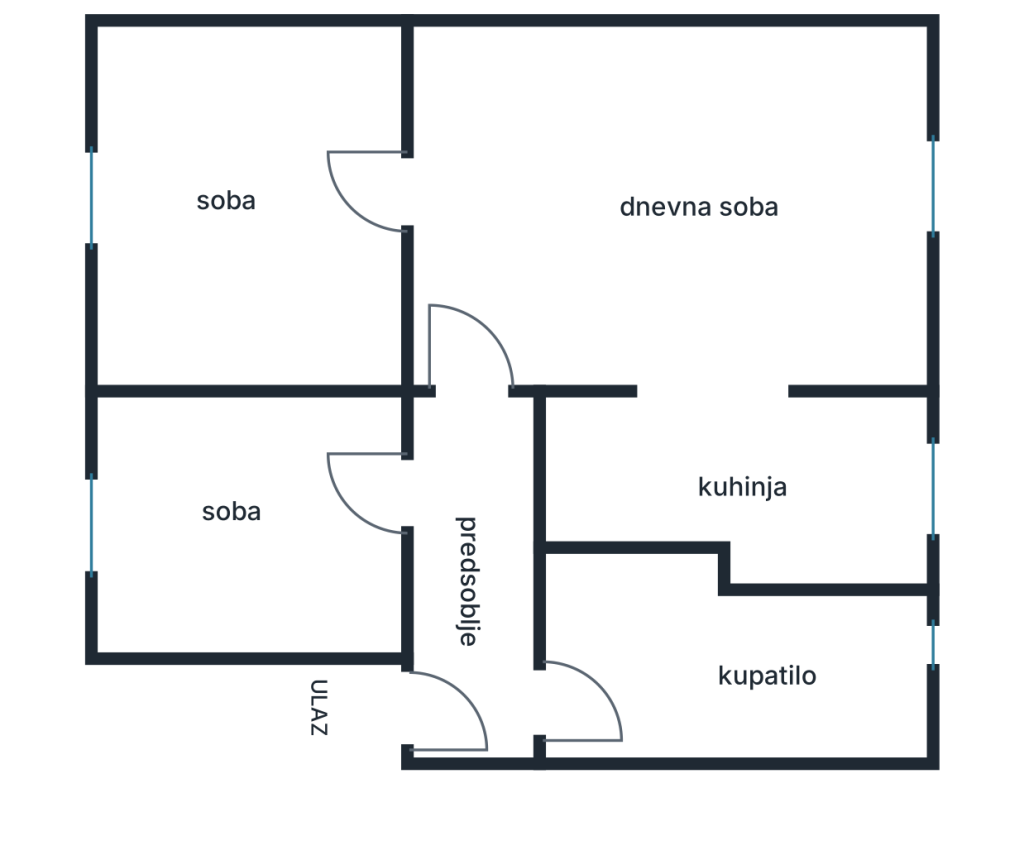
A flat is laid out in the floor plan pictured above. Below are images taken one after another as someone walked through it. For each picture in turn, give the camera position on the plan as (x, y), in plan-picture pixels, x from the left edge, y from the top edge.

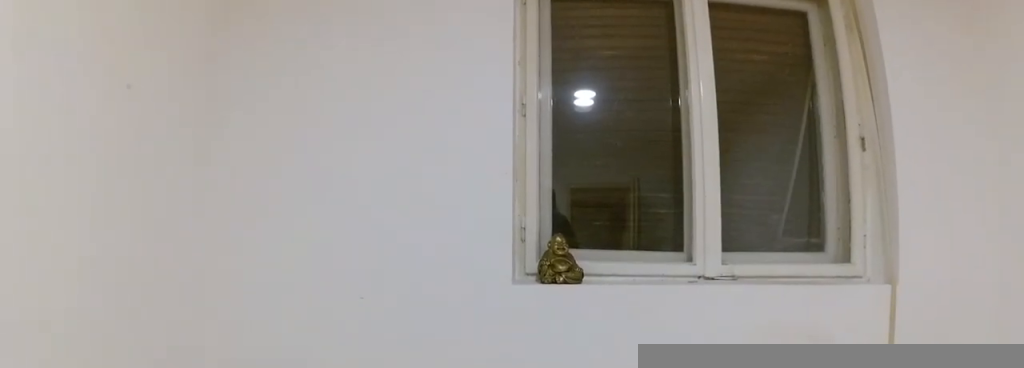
(241, 489)
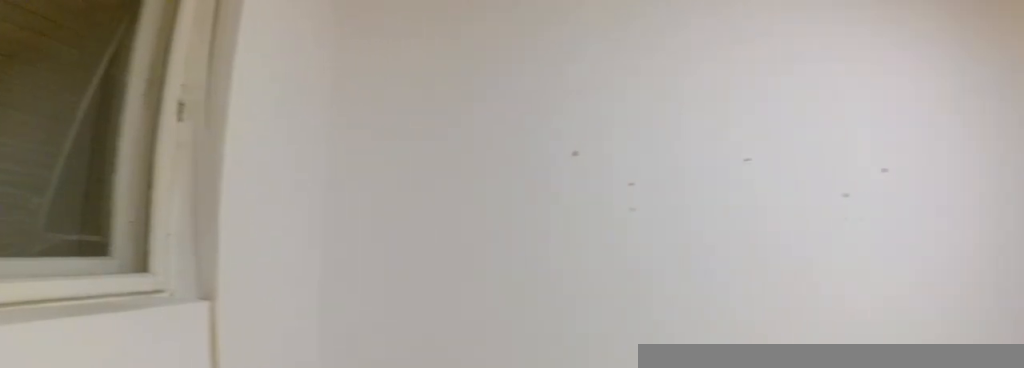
(135, 528)
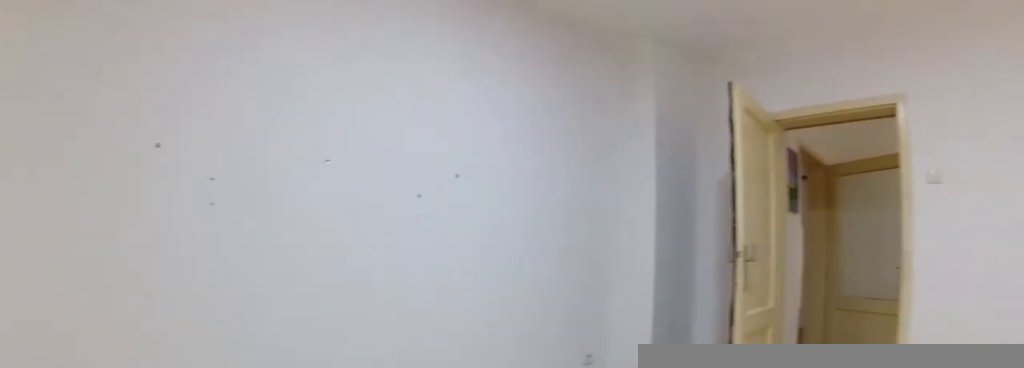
(110, 529)
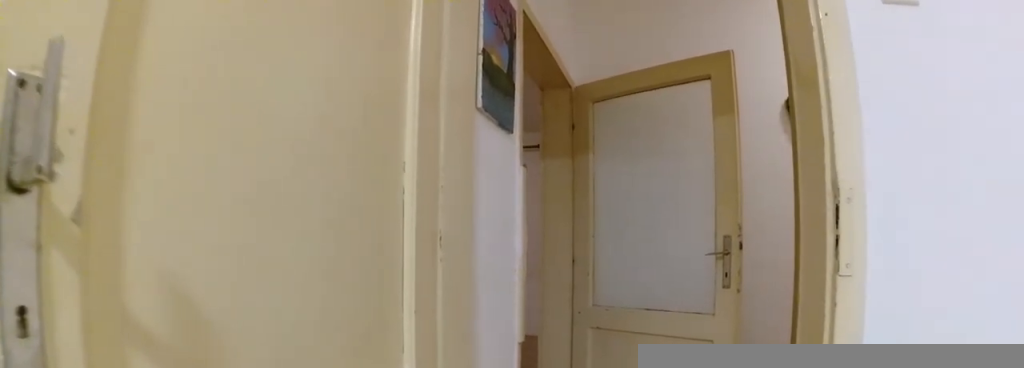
(277, 502)
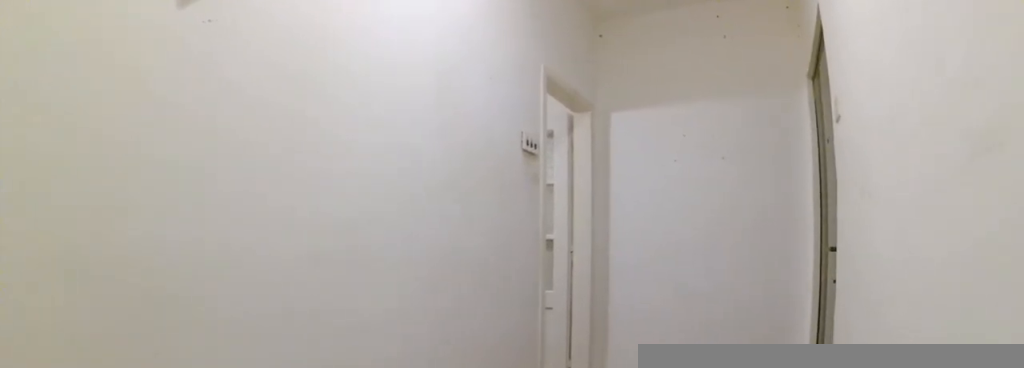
(468, 476)
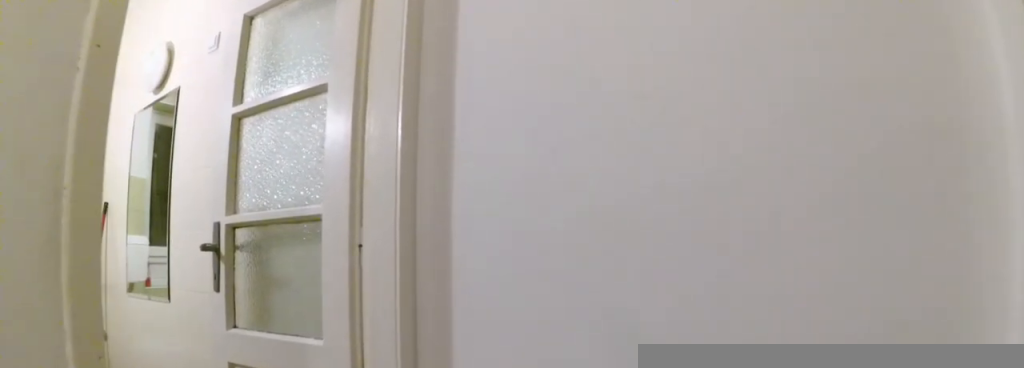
(457, 652)
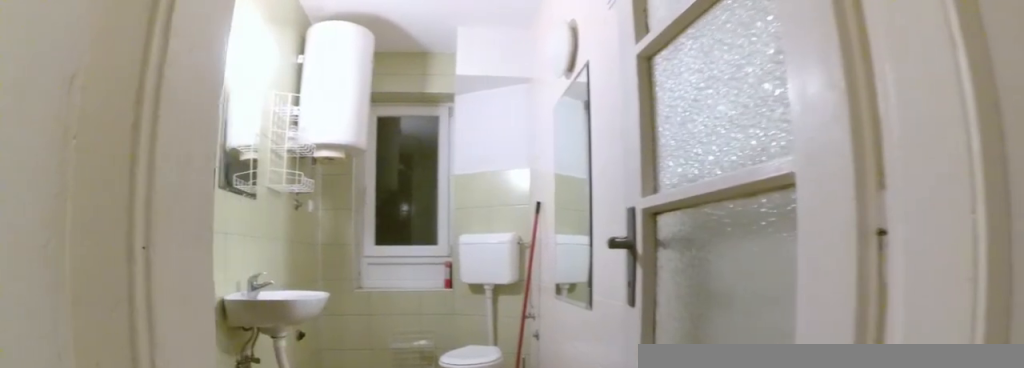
(440, 697)
